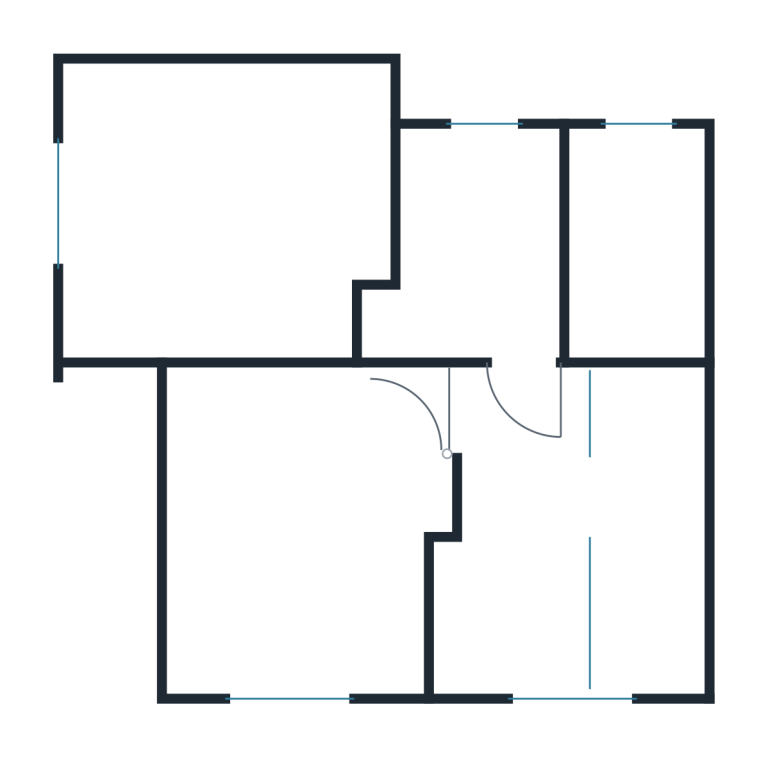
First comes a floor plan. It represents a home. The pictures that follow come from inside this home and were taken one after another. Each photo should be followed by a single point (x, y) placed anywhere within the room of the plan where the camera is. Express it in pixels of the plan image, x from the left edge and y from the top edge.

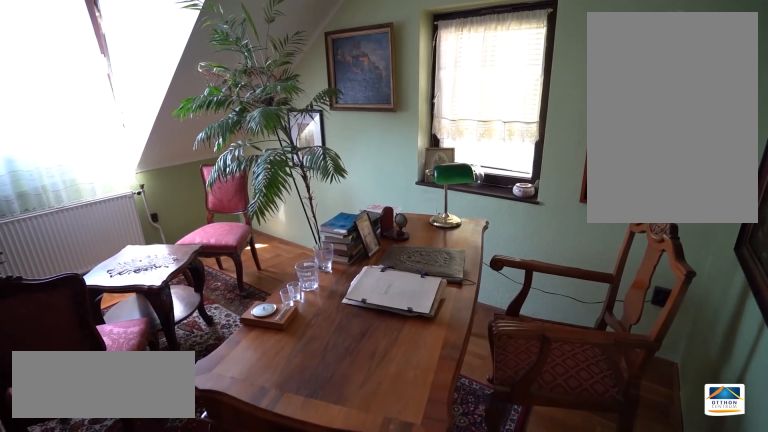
(294, 530)
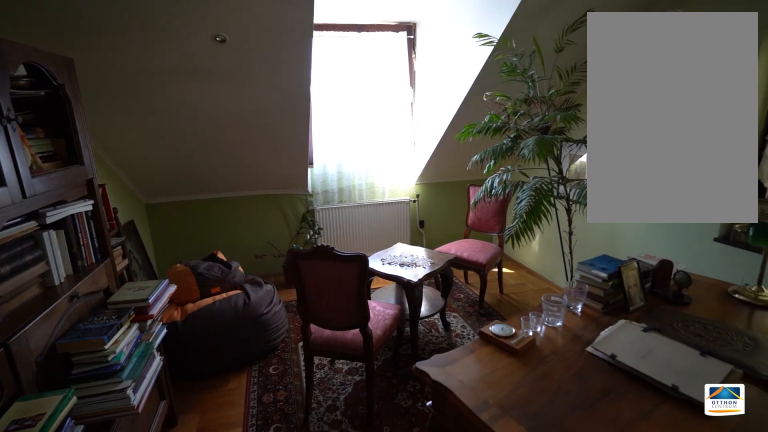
(294, 530)
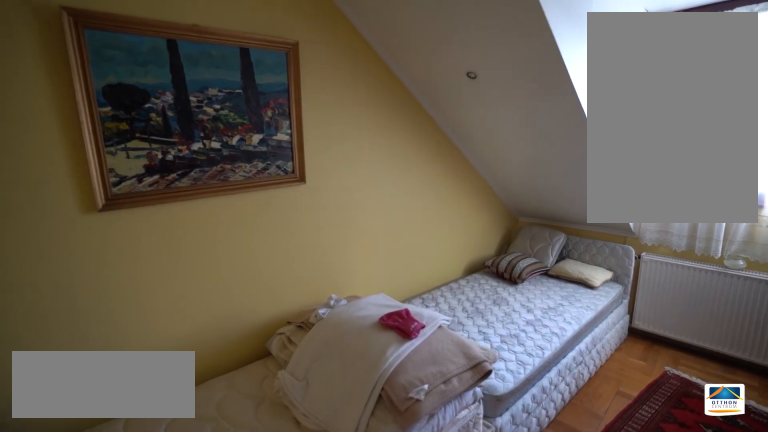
(526, 517)
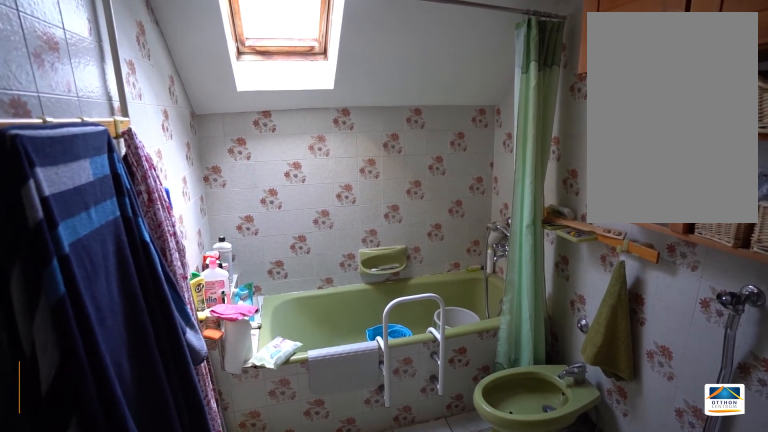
(646, 233)
